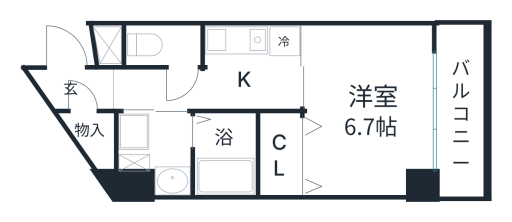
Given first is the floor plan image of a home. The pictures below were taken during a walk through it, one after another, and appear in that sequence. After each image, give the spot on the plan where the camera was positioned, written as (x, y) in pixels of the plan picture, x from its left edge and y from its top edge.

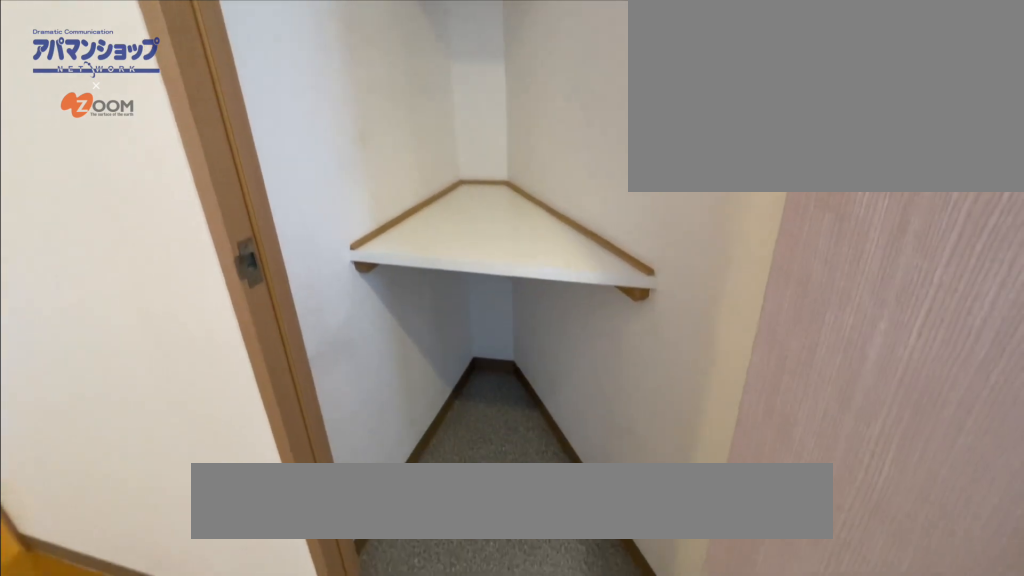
(80, 70)
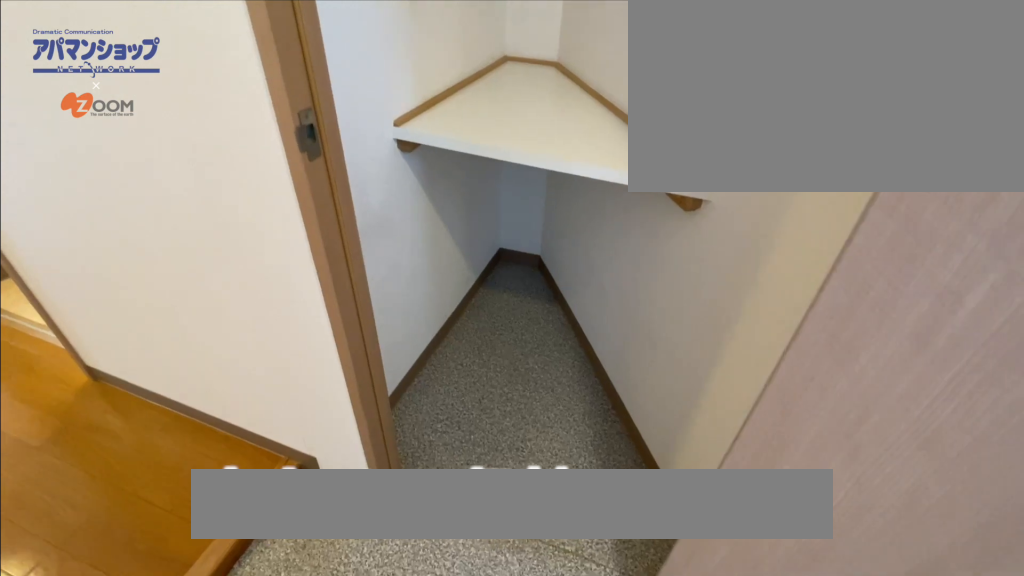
(80, 70)
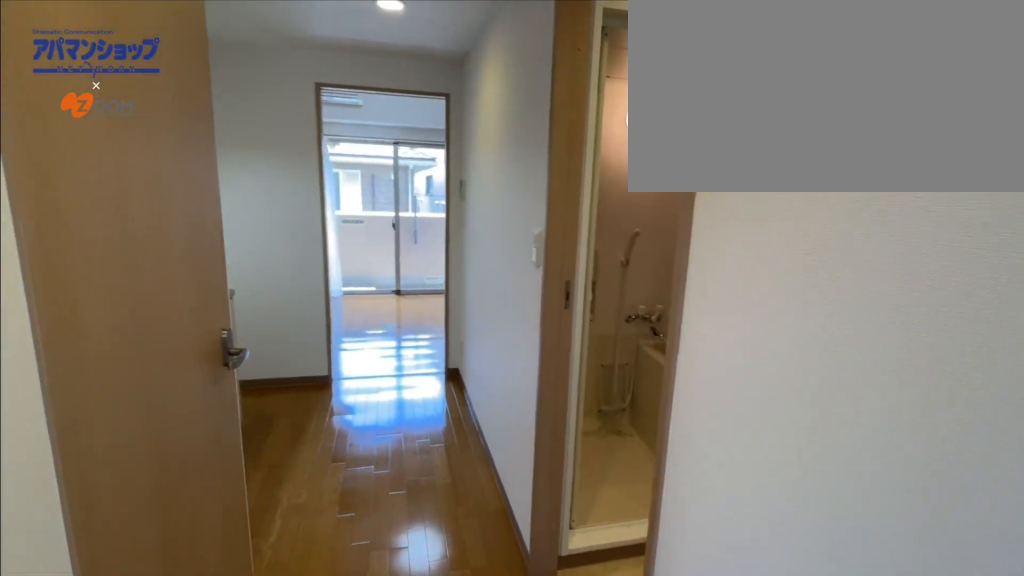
(80, 70)
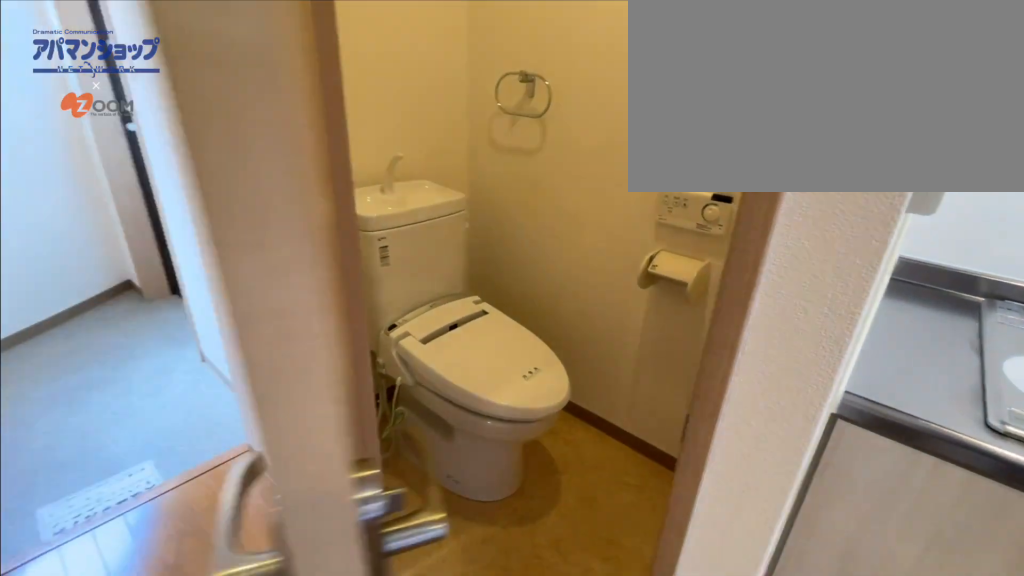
(202, 77)
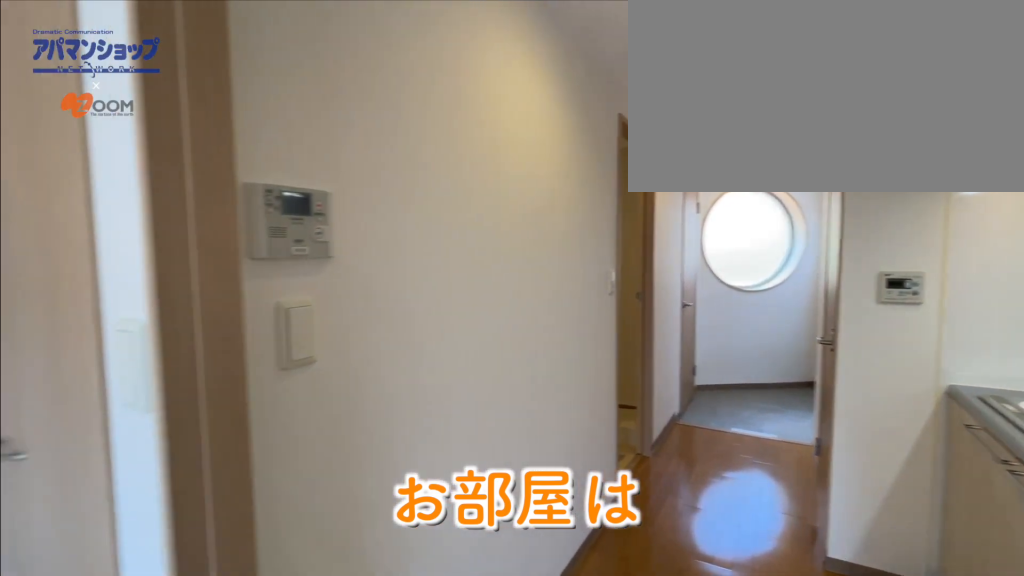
(319, 92)
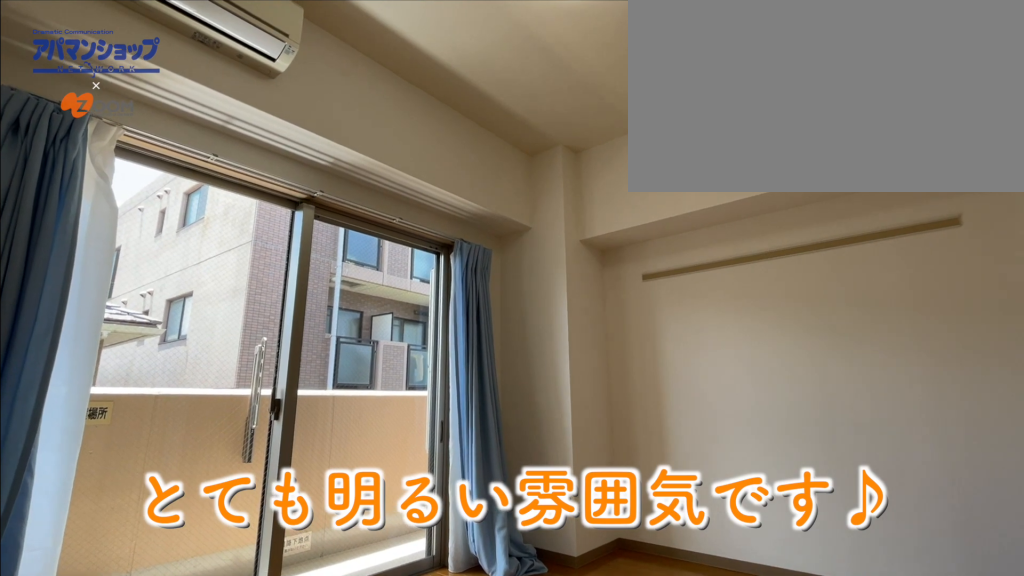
(318, 38)
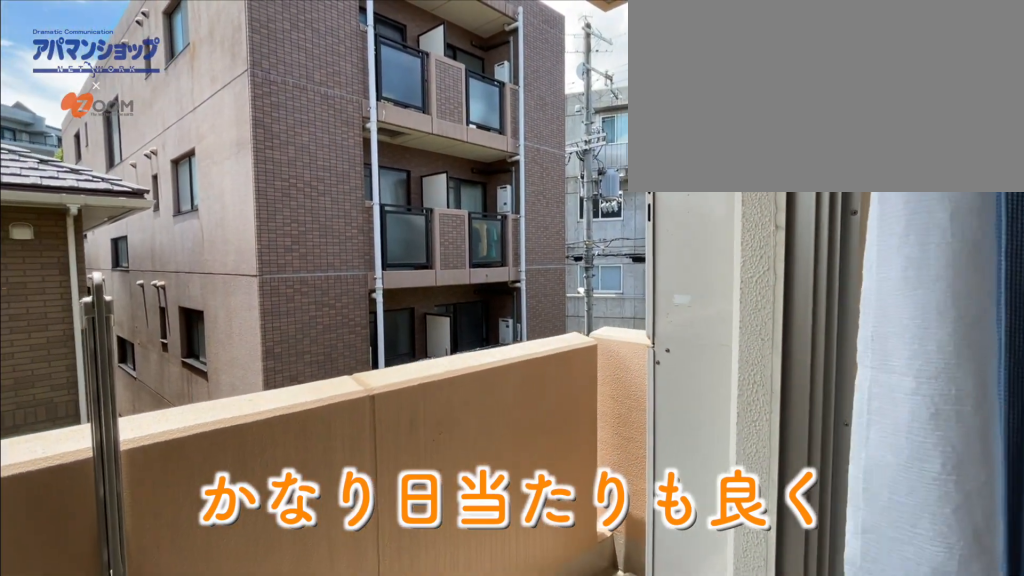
(421, 121)
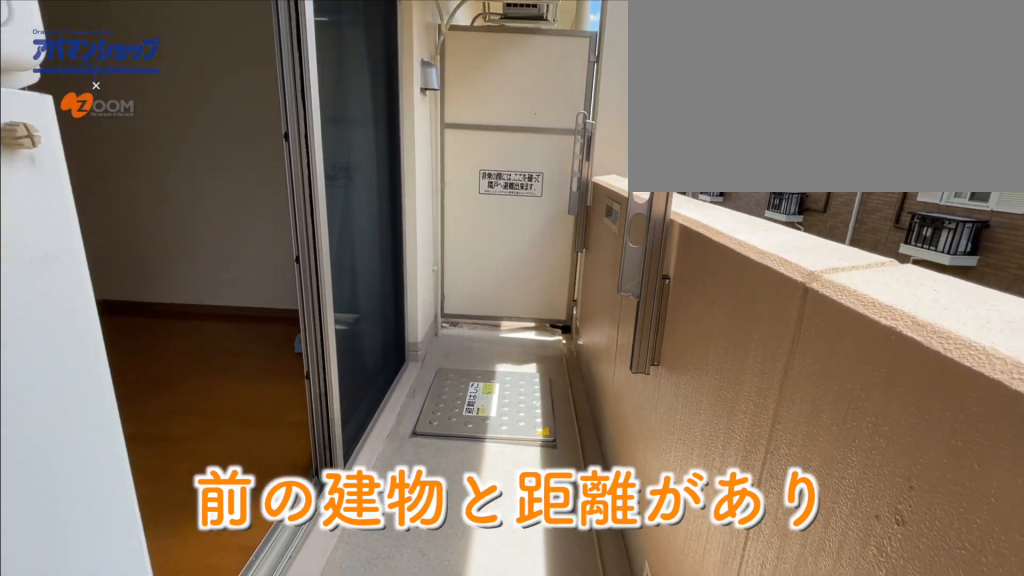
(466, 177)
